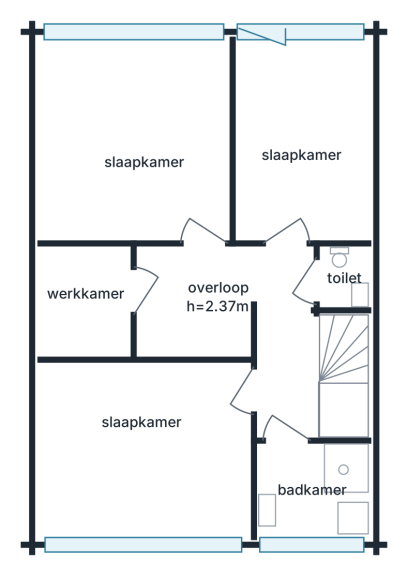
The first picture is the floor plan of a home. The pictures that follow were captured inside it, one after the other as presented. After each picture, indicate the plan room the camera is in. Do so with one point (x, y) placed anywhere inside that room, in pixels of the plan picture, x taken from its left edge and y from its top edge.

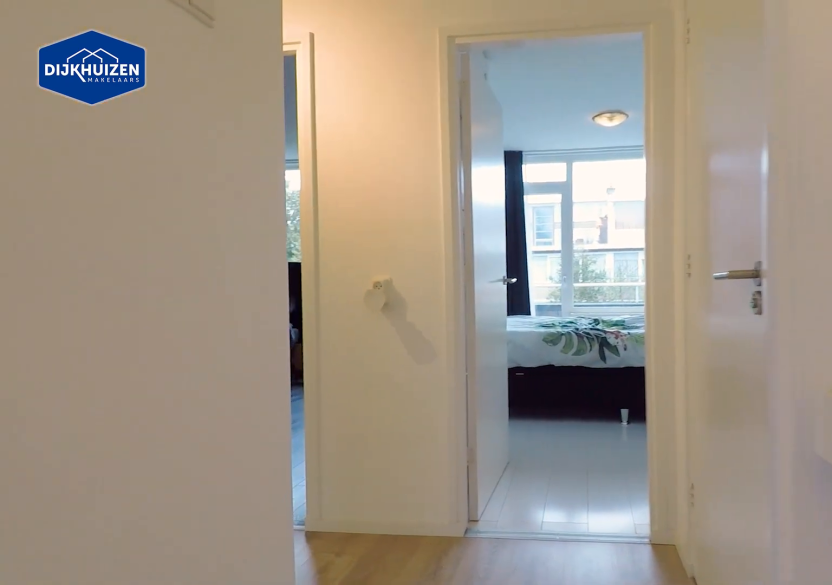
(286, 342)
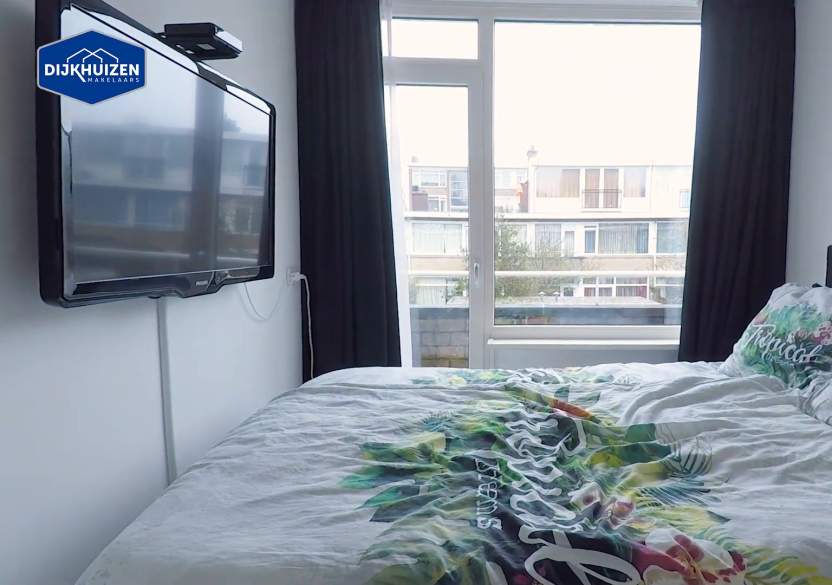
(300, 136)
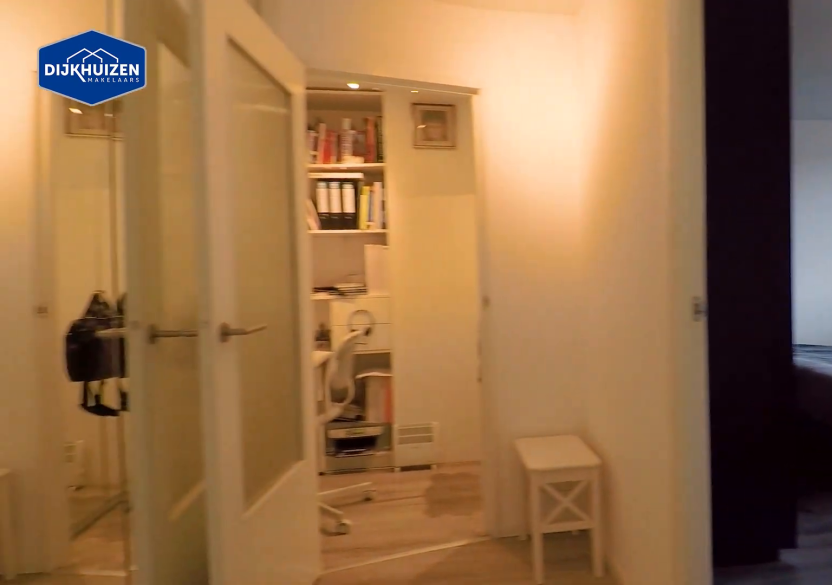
(287, 342)
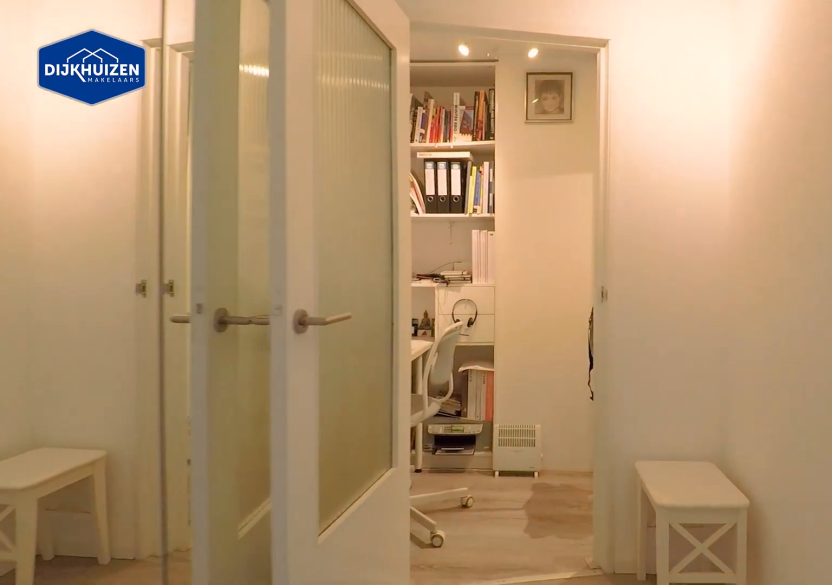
(287, 342)
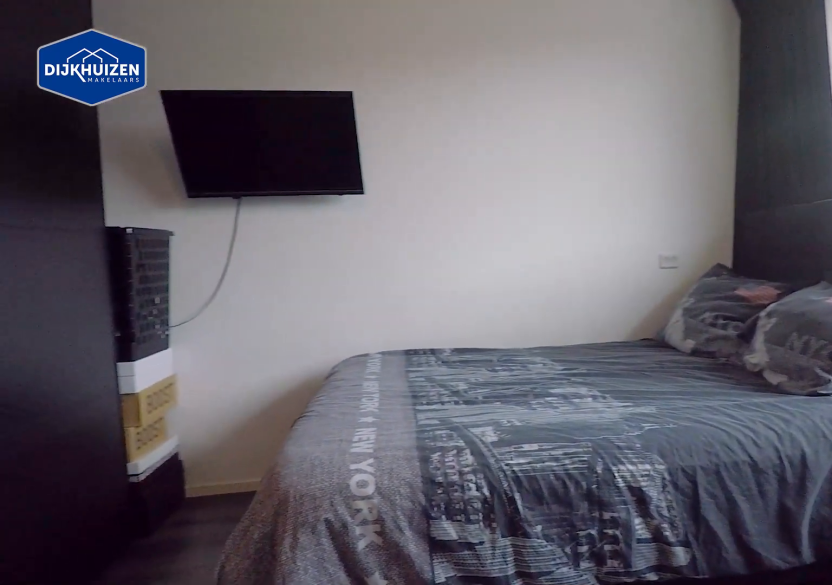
(139, 159)
